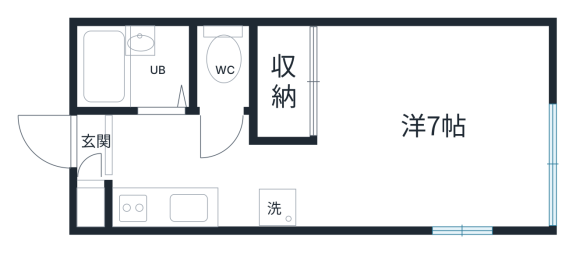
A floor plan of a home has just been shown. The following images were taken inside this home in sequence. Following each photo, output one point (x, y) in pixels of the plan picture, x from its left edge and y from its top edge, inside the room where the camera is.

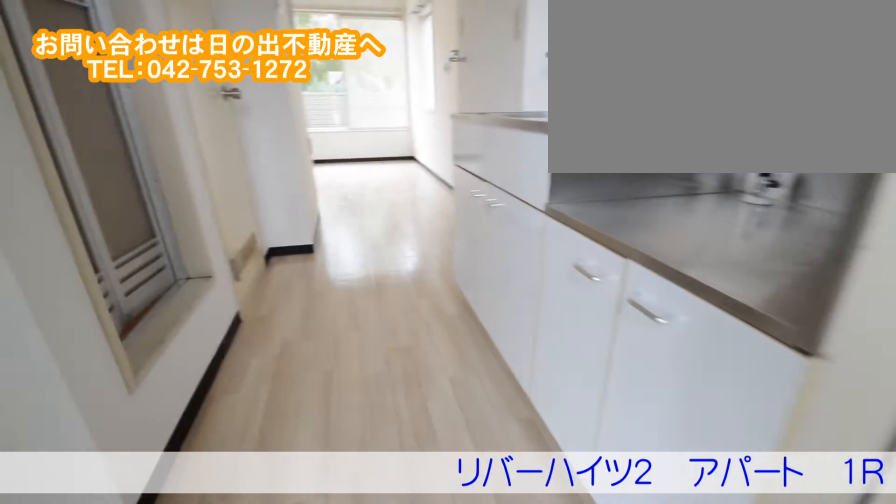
(147, 145)
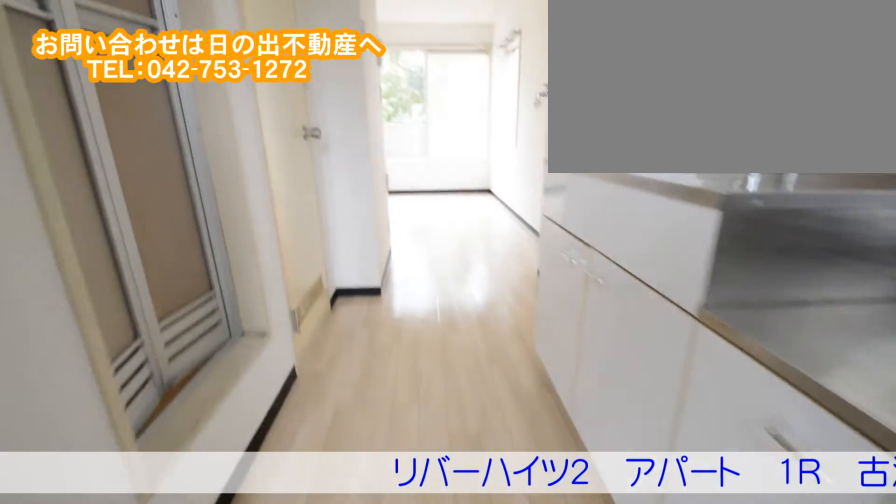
(147, 145)
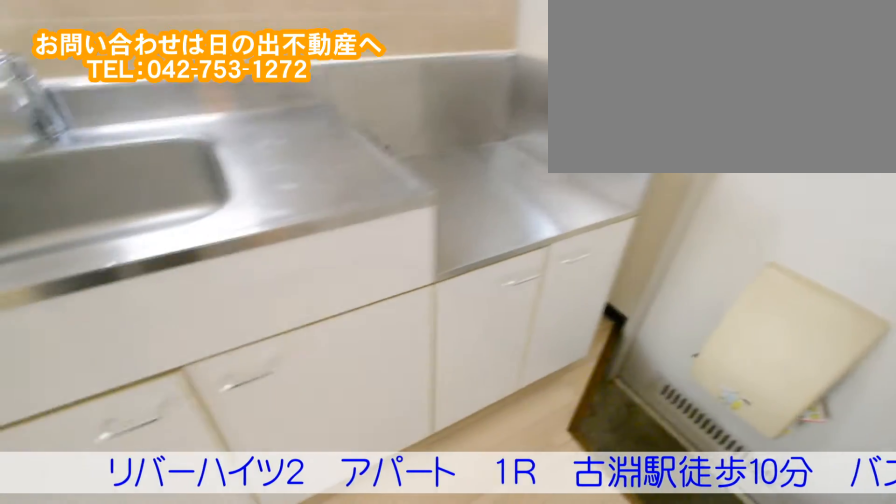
(187, 148)
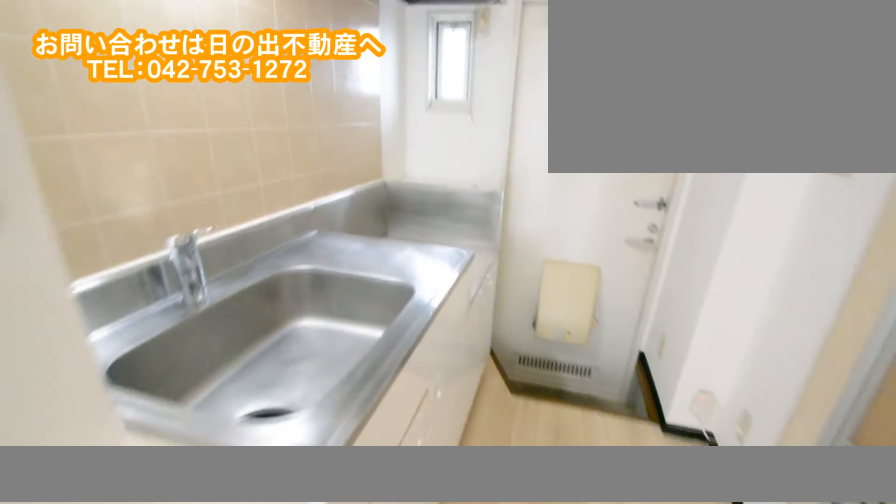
(187, 148)
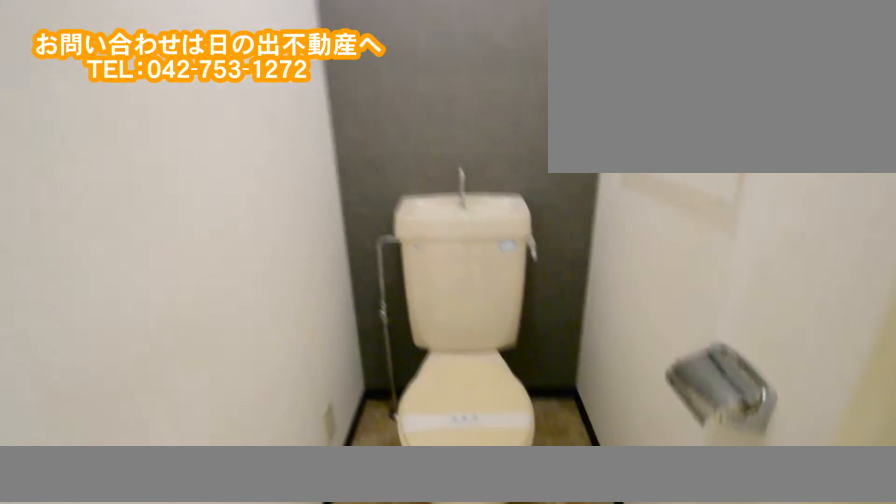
(217, 72)
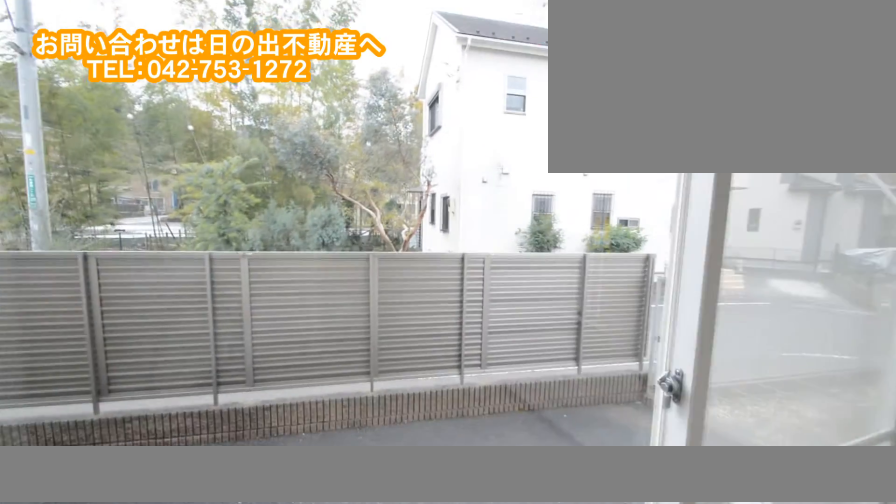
(441, 80)
